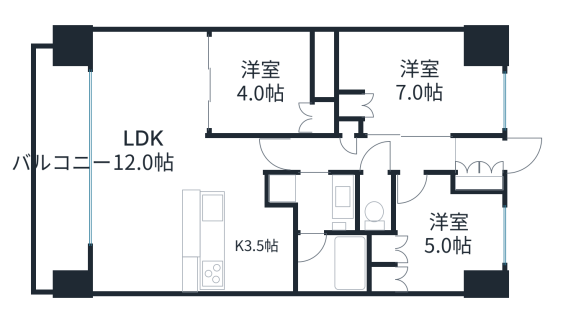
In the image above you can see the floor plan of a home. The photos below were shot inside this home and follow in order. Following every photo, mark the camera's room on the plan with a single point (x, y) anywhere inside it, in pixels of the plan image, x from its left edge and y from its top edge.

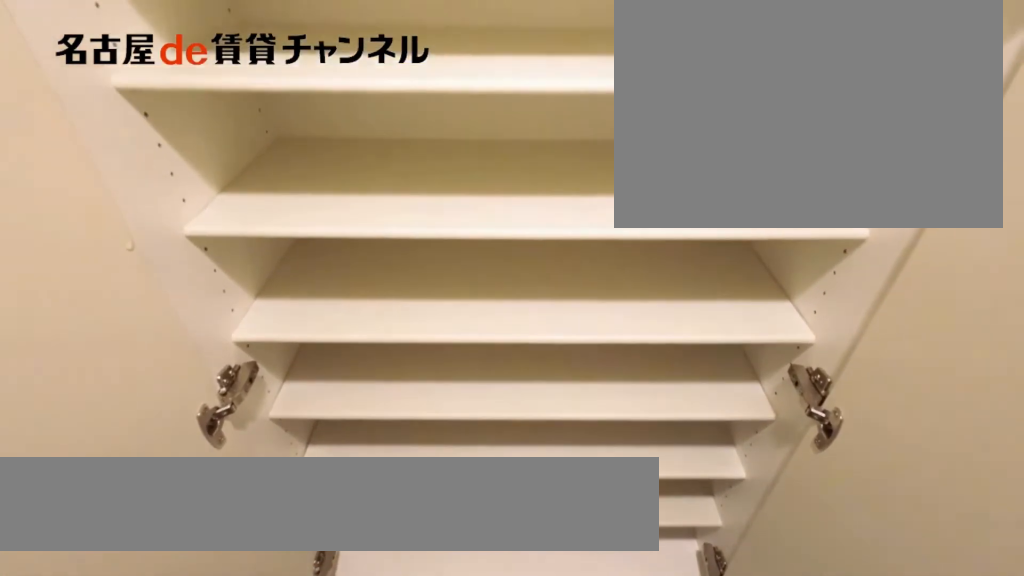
(479, 183)
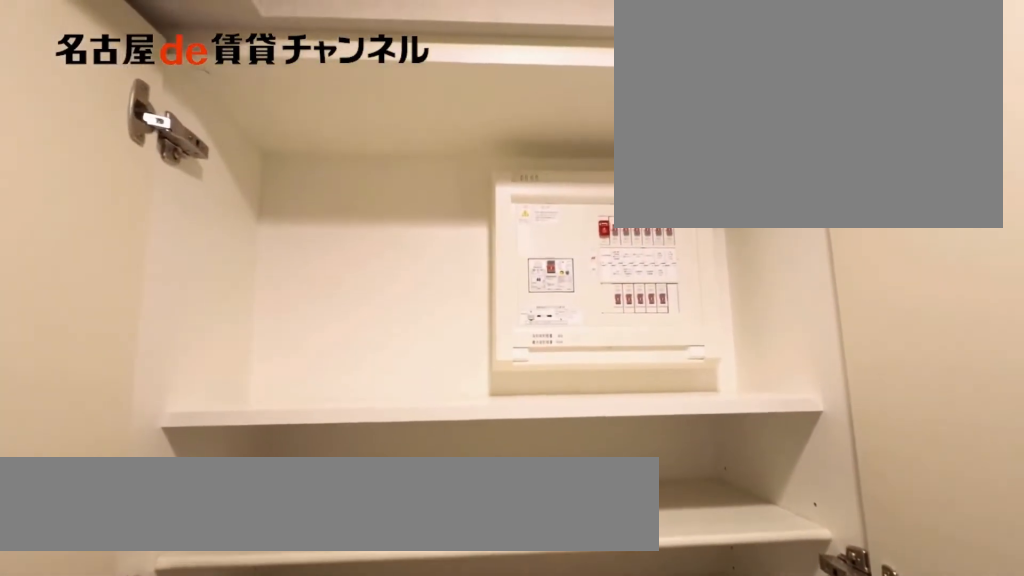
(479, 183)
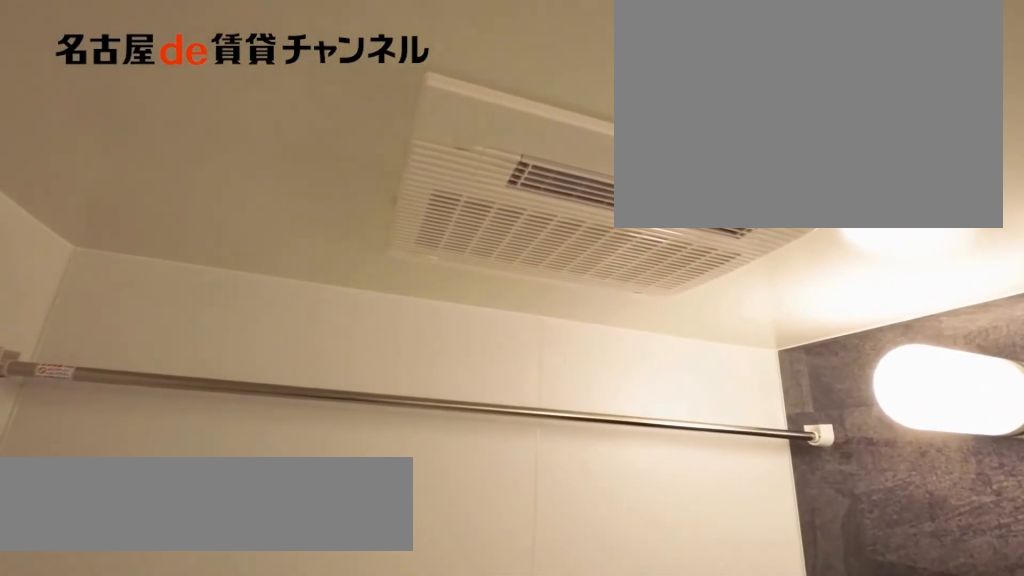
(329, 262)
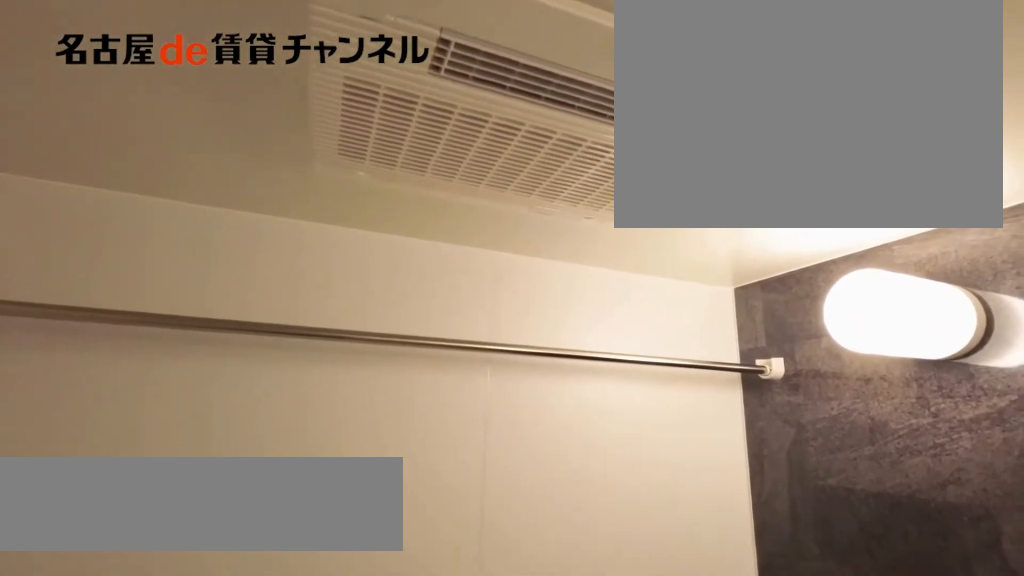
(329, 262)
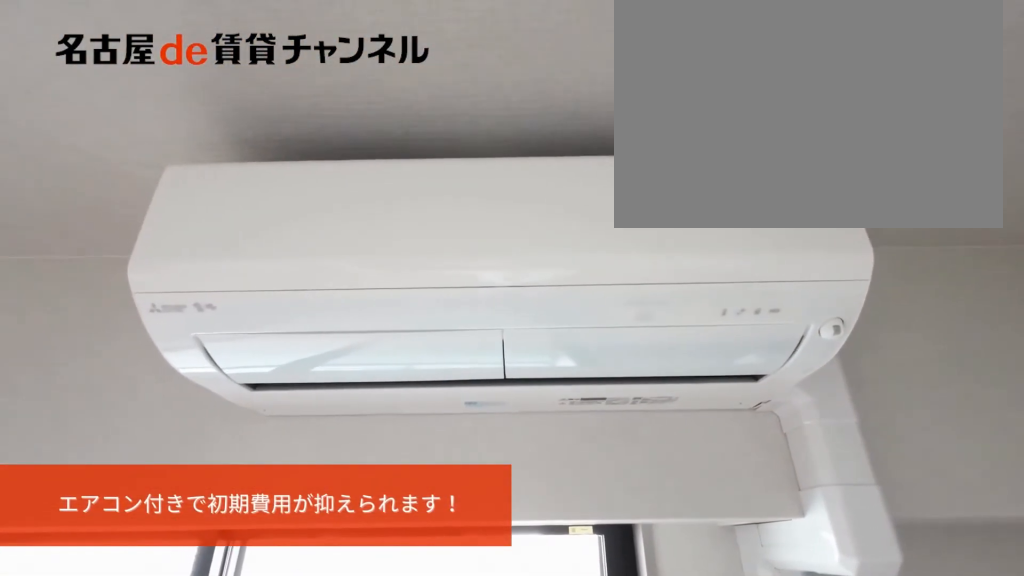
(144, 153)
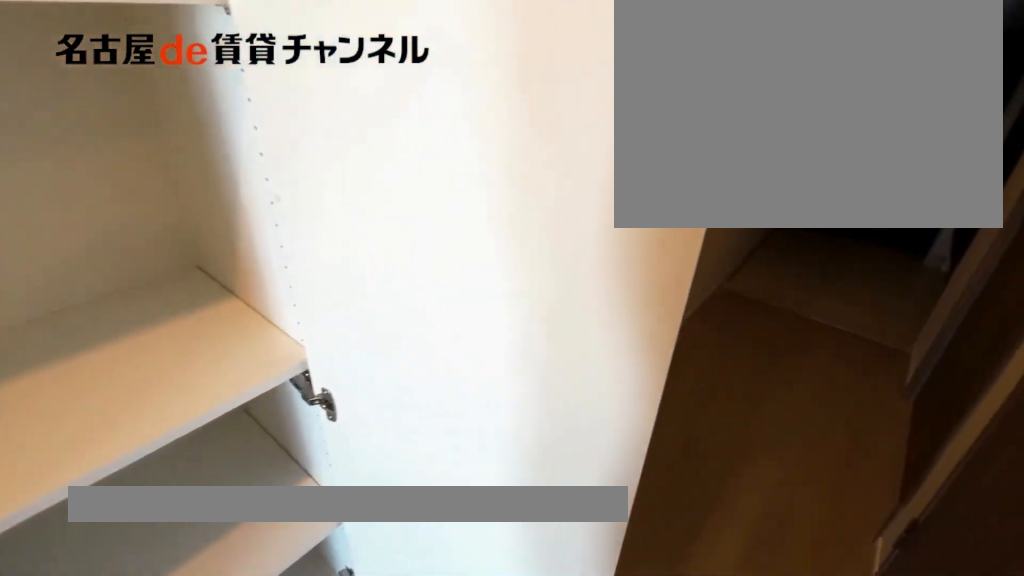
(347, 128)
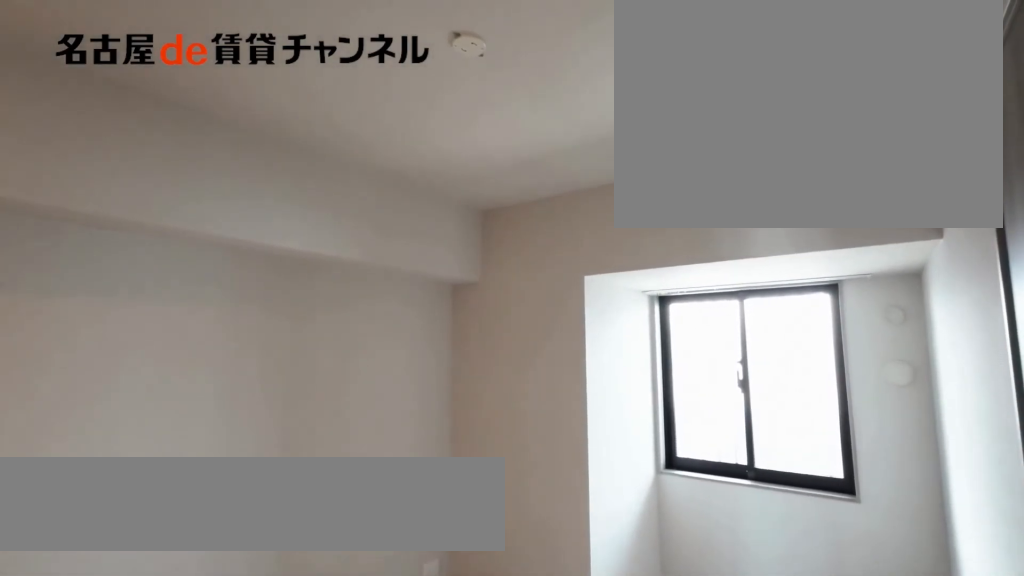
(419, 81)
